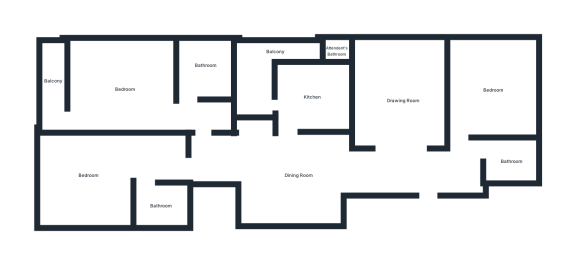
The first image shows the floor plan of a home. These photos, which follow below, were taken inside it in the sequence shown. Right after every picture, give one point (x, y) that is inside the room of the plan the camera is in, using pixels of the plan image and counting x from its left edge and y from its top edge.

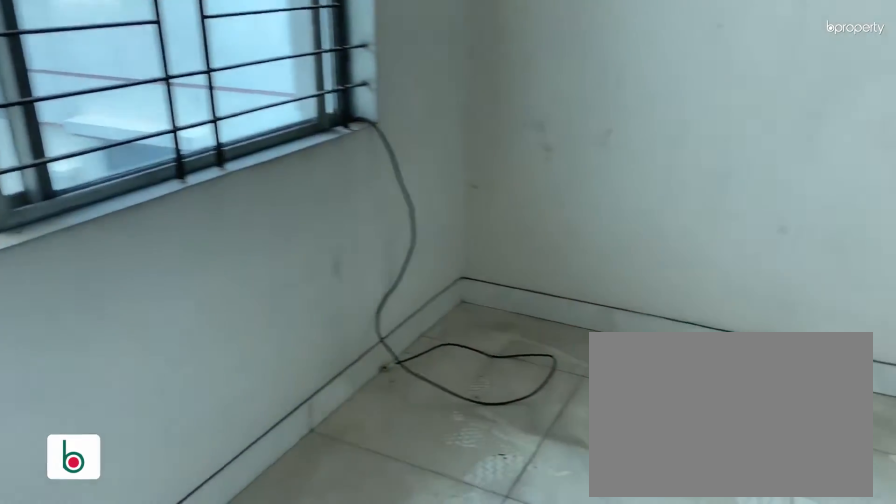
(494, 87)
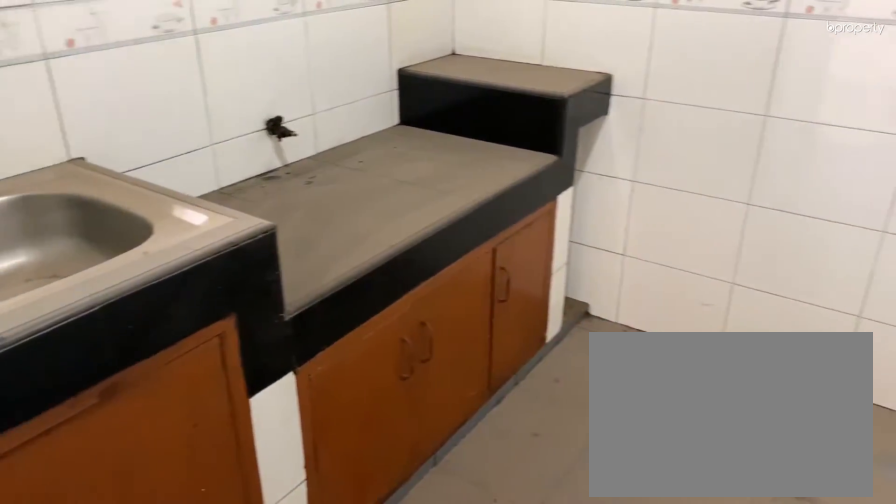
(312, 98)
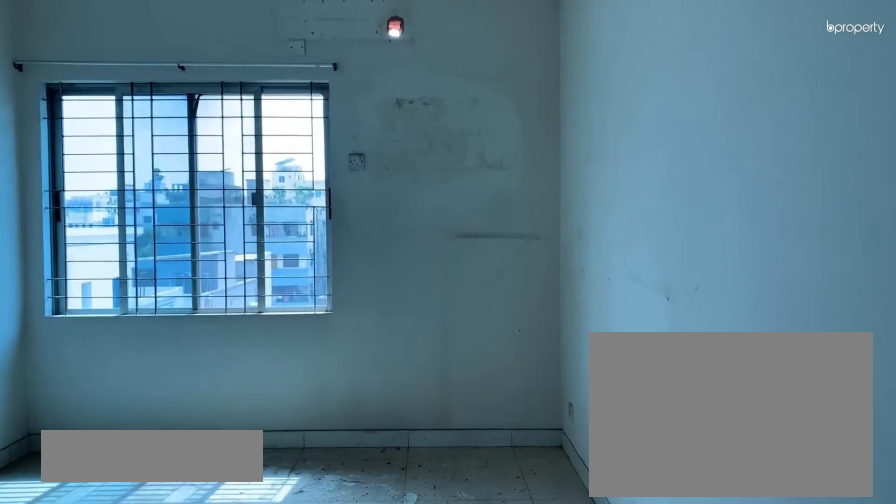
(87, 186)
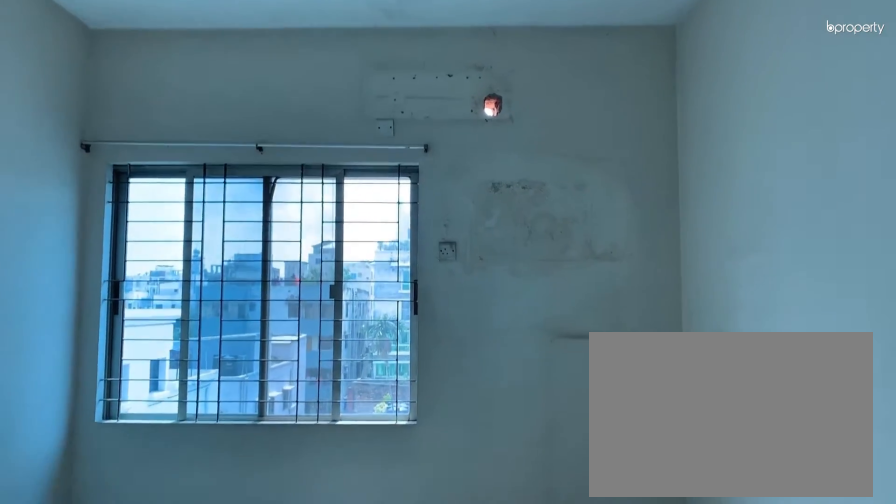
(87, 186)
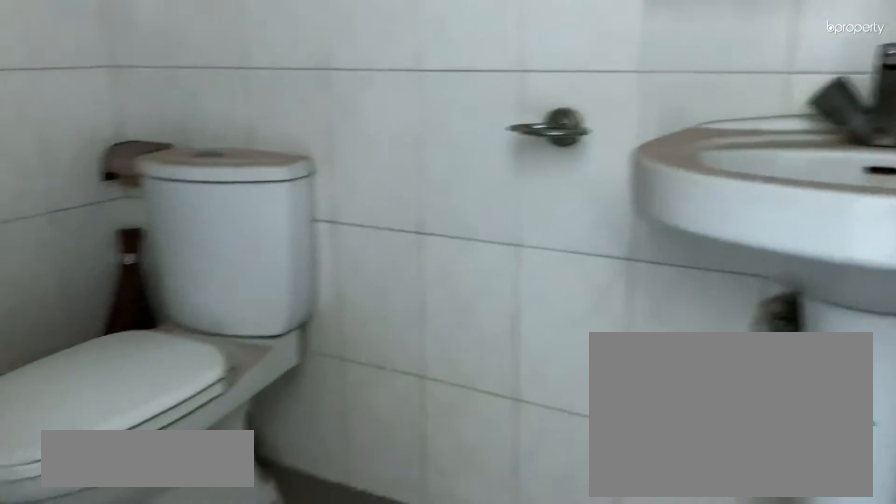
(161, 204)
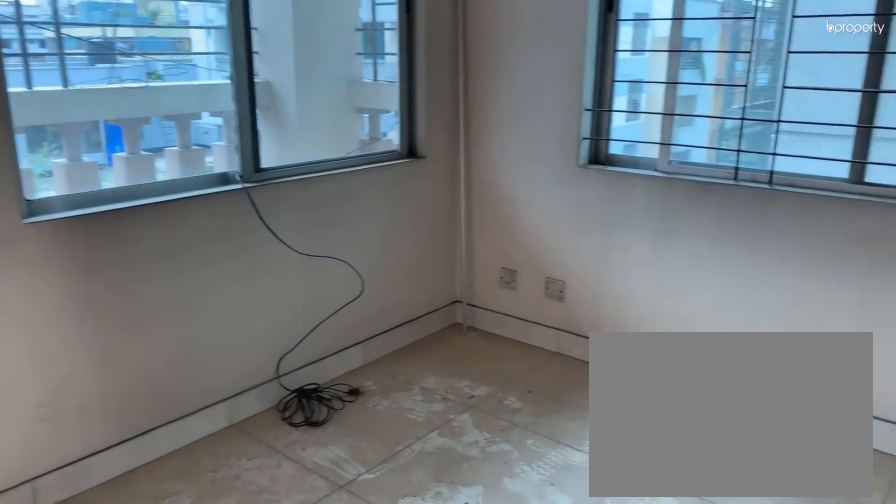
(126, 91)
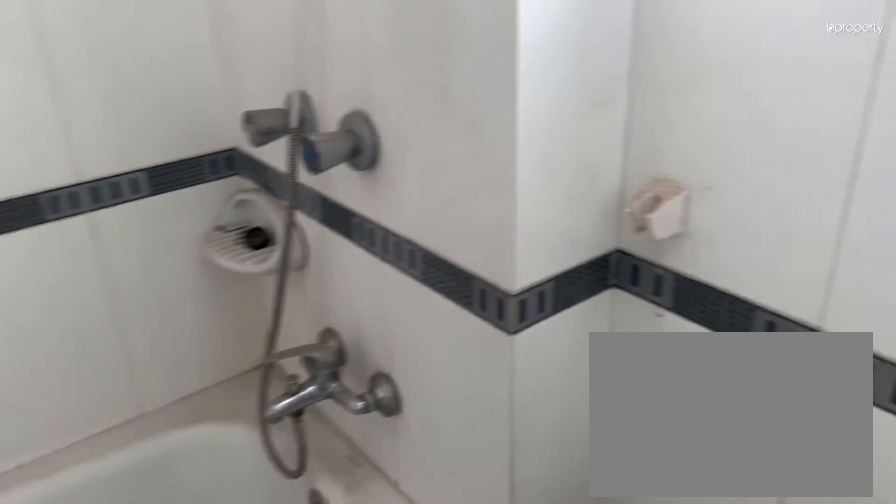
(207, 65)
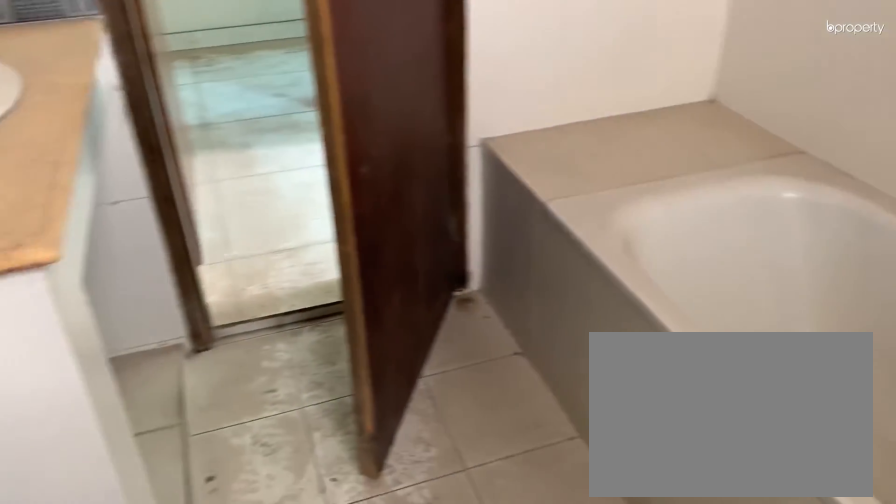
(207, 65)
